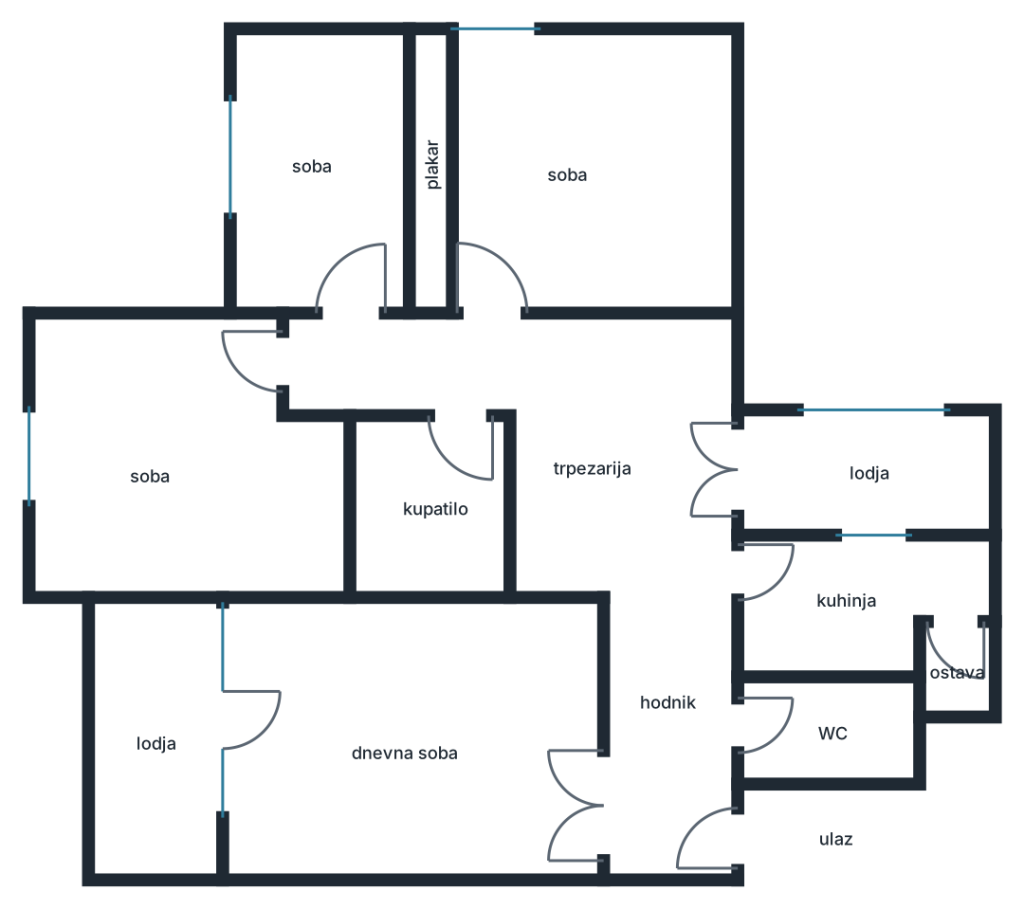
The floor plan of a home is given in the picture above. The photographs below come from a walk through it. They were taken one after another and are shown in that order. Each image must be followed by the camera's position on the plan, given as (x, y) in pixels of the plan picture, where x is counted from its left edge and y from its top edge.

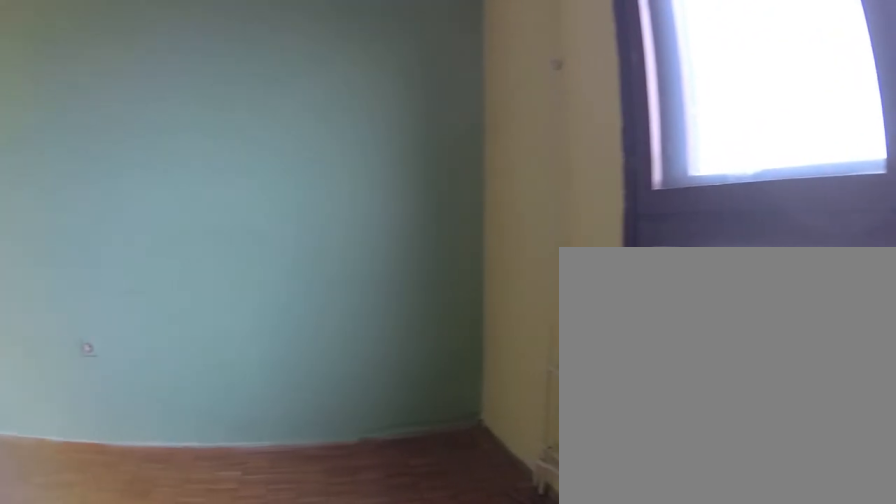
(79, 376)
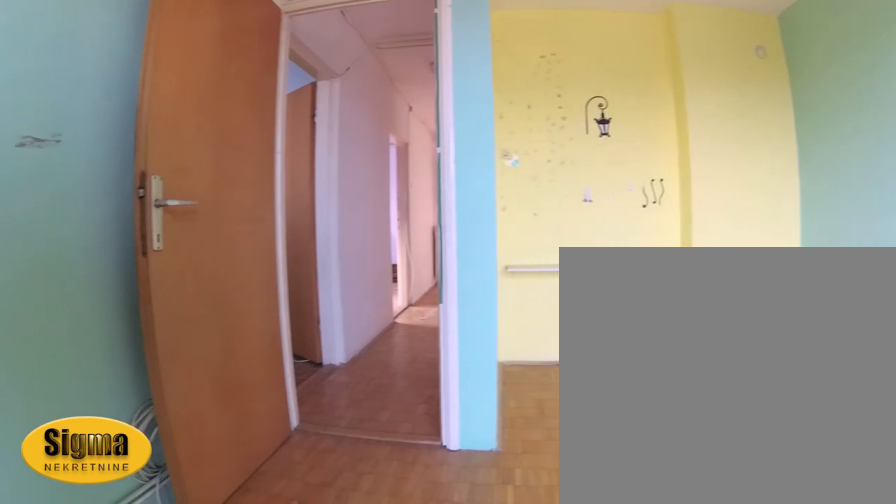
(65, 391)
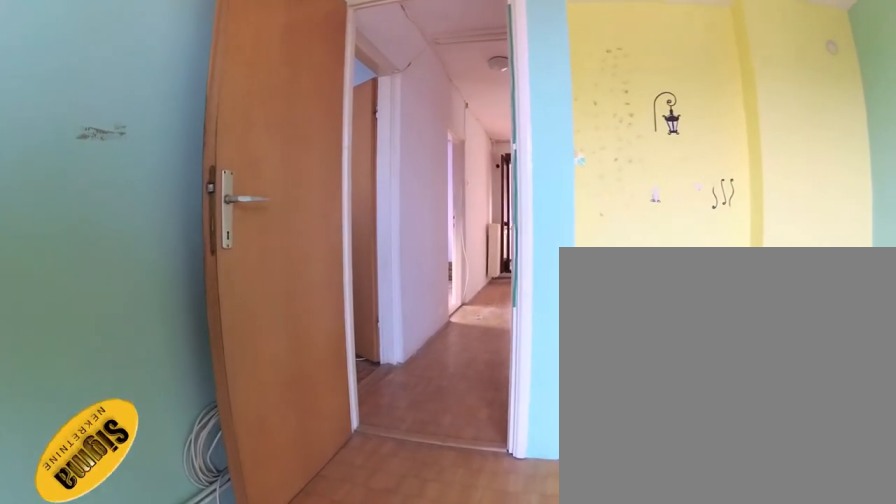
(70, 393)
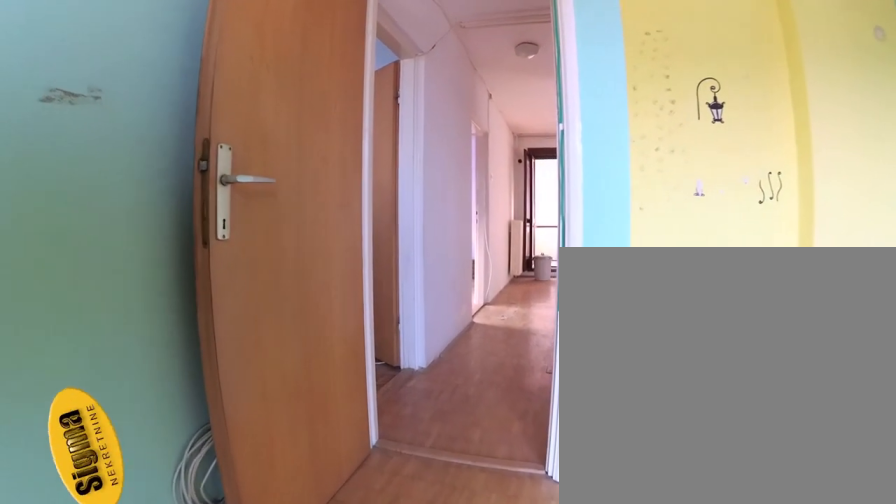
(110, 389)
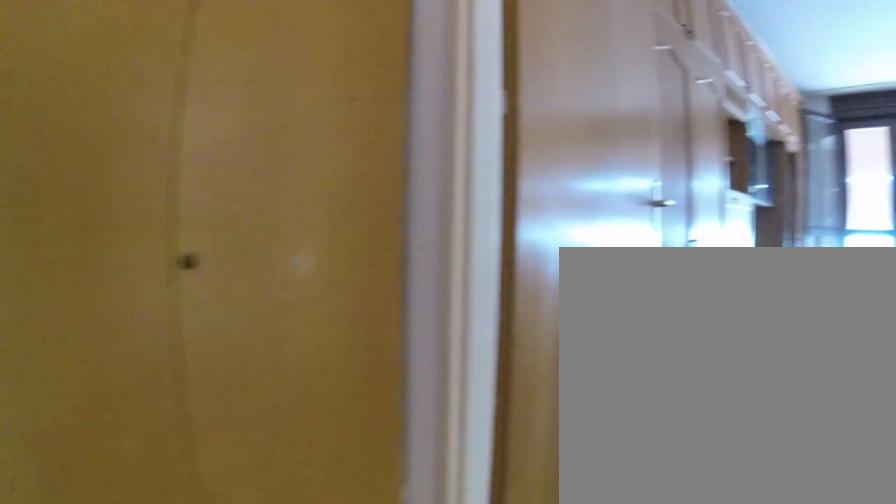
(646, 761)
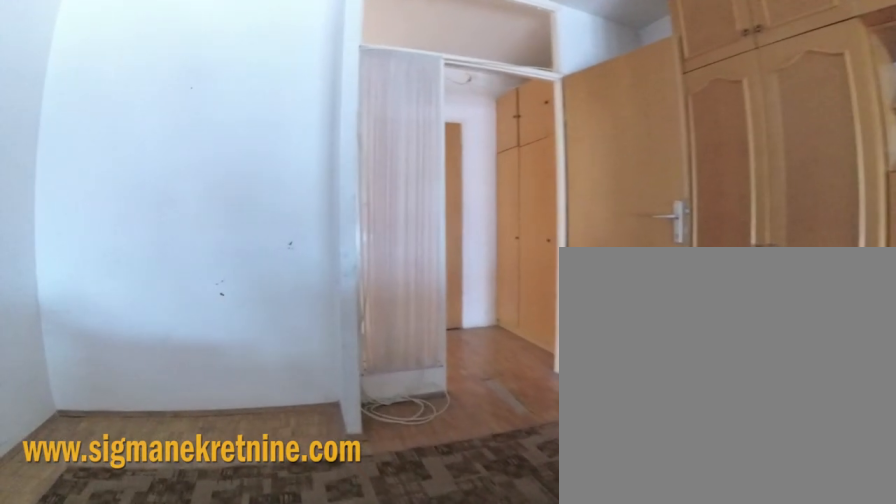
(380, 725)
